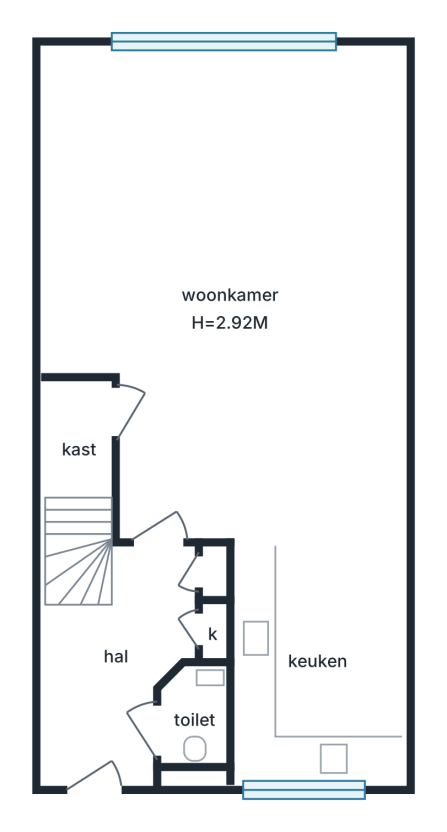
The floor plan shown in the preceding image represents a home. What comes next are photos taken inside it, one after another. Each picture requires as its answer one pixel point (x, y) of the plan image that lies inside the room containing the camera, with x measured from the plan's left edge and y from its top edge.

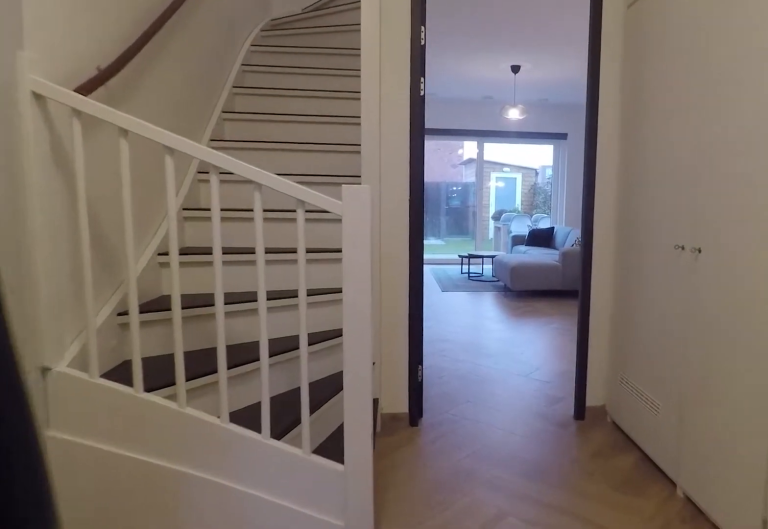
(116, 667)
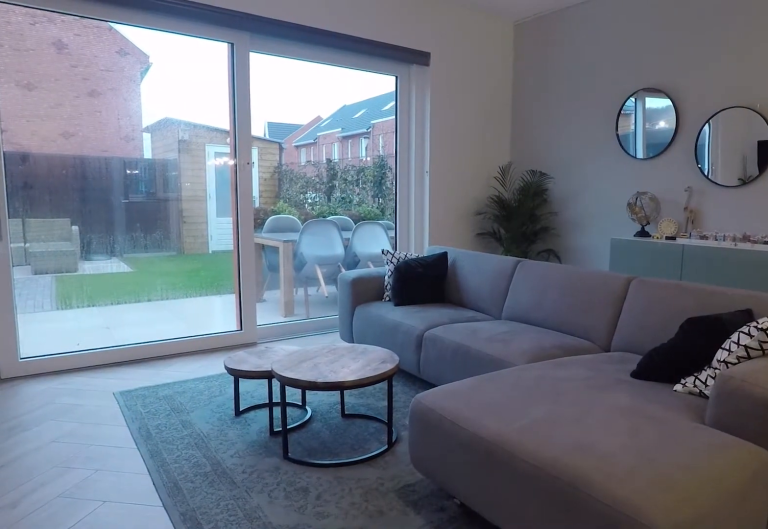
(240, 350)
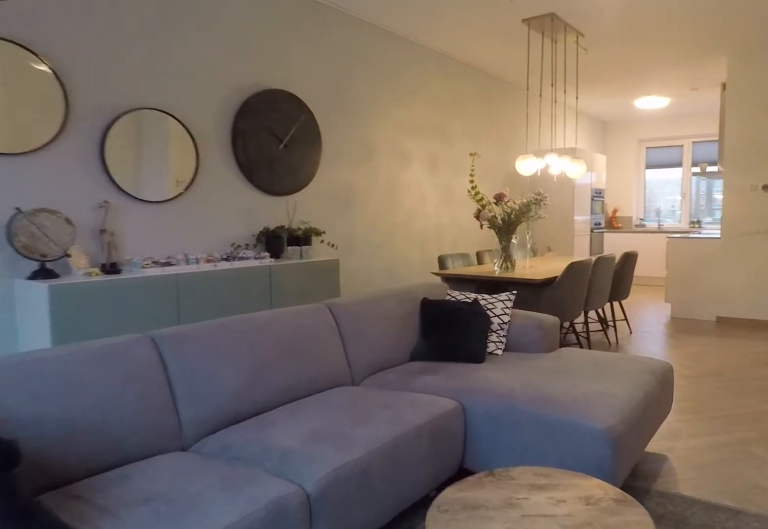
(240, 350)
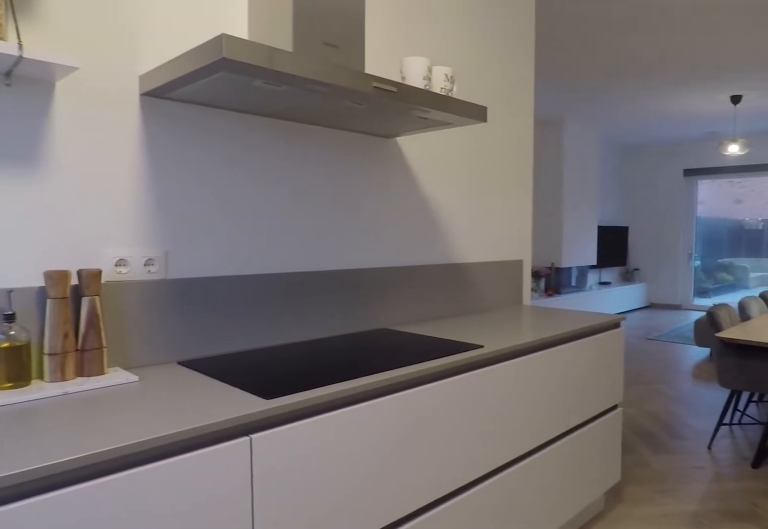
(318, 658)
